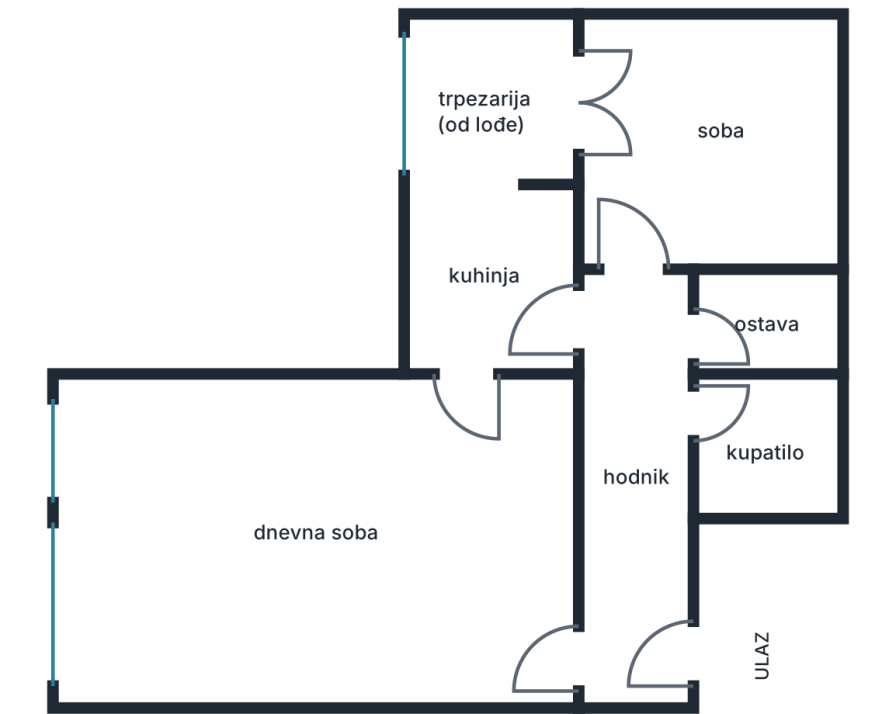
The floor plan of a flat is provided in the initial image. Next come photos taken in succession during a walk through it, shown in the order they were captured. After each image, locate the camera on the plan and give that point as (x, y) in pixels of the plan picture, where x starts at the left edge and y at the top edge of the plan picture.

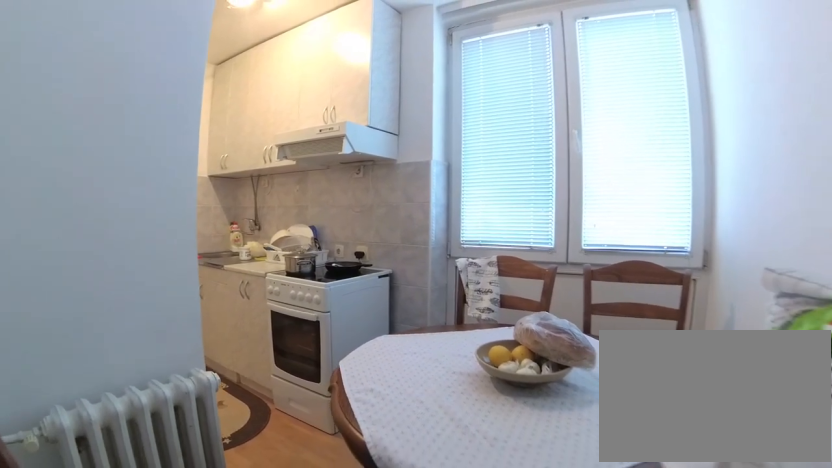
(556, 120)
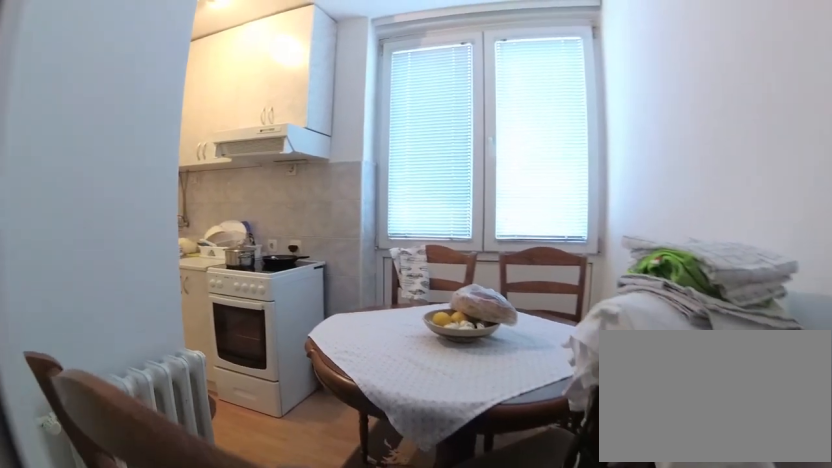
(583, 120)
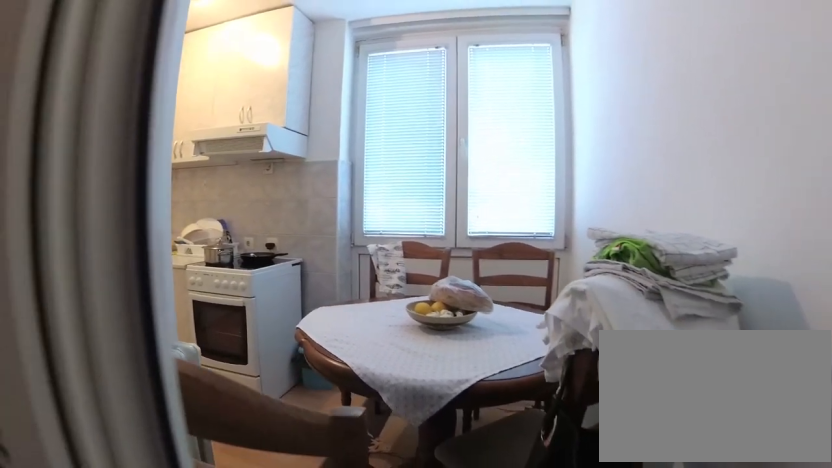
(597, 120)
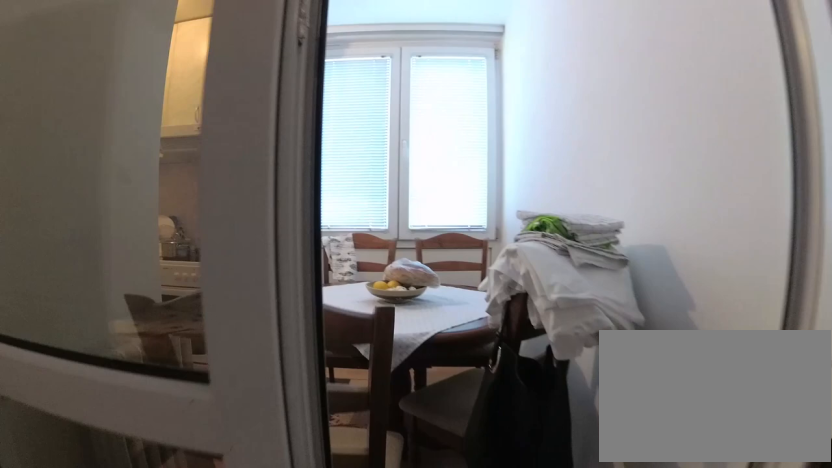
(624, 120)
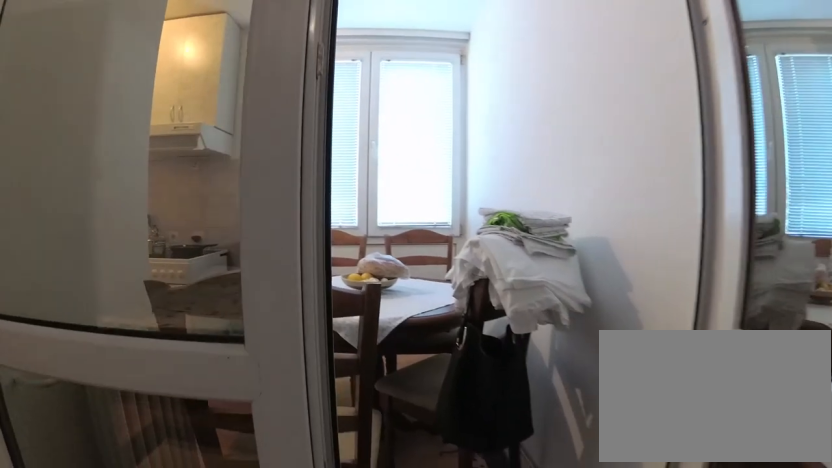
(636, 120)
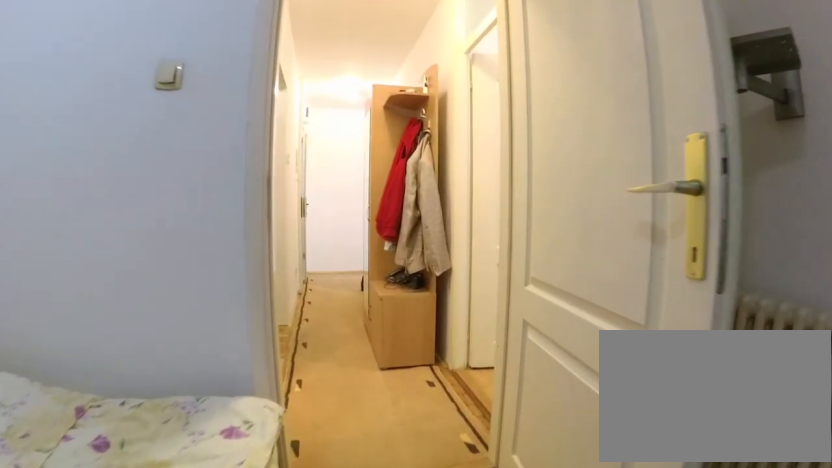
(624, 143)
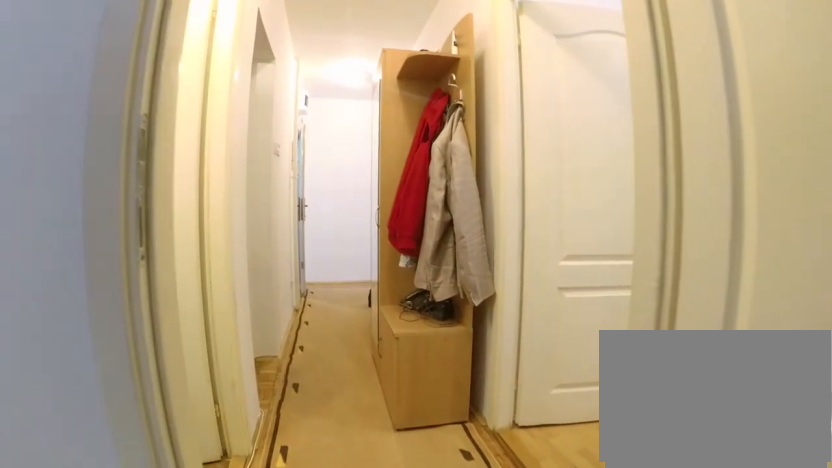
(624, 197)
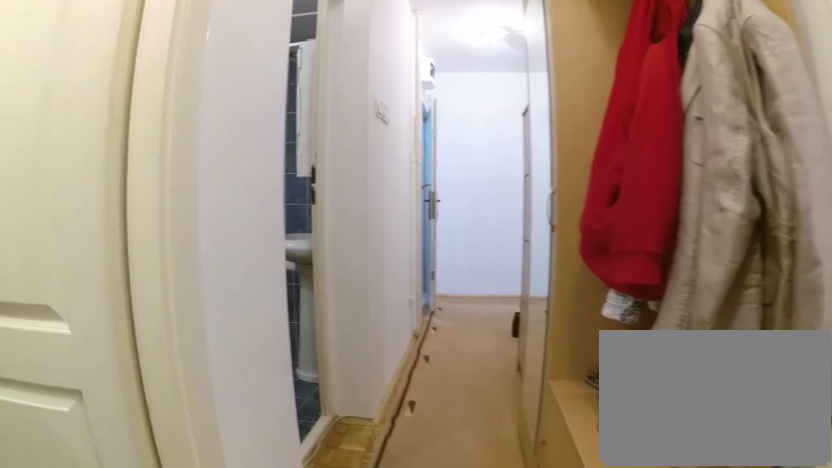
(631, 262)
